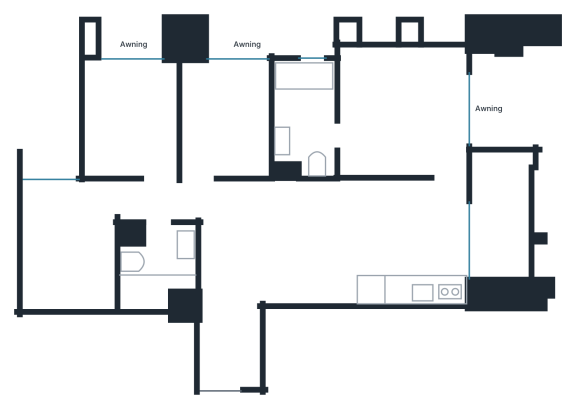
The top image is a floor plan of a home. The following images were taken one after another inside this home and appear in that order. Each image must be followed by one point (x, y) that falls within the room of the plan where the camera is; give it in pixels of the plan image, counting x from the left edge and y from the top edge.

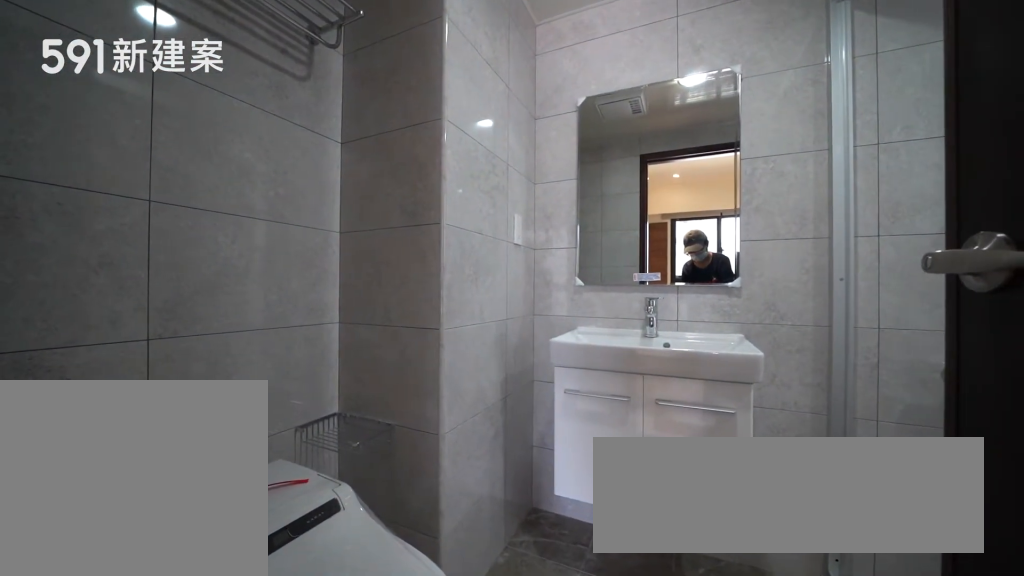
(304, 118)
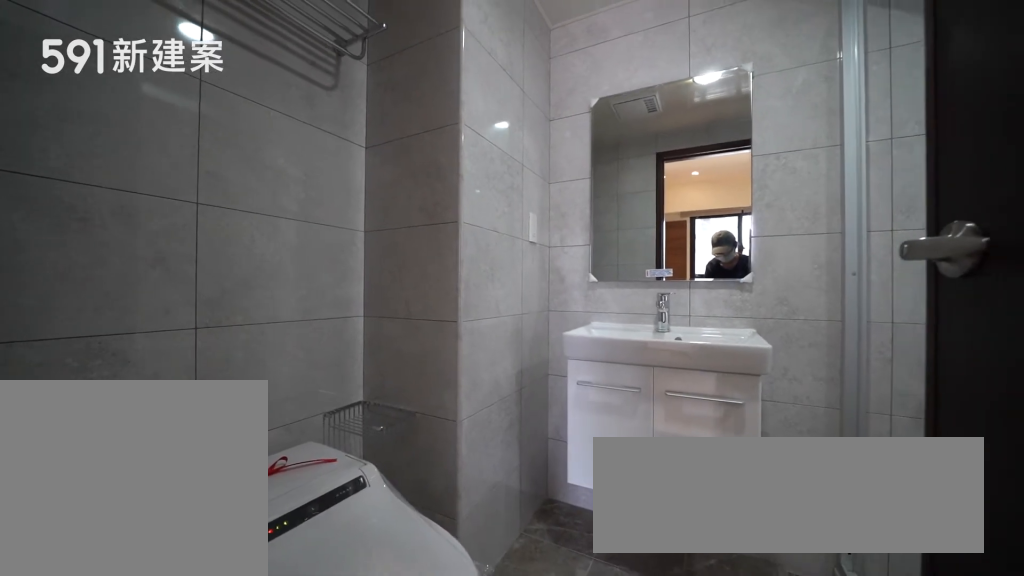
(304, 118)
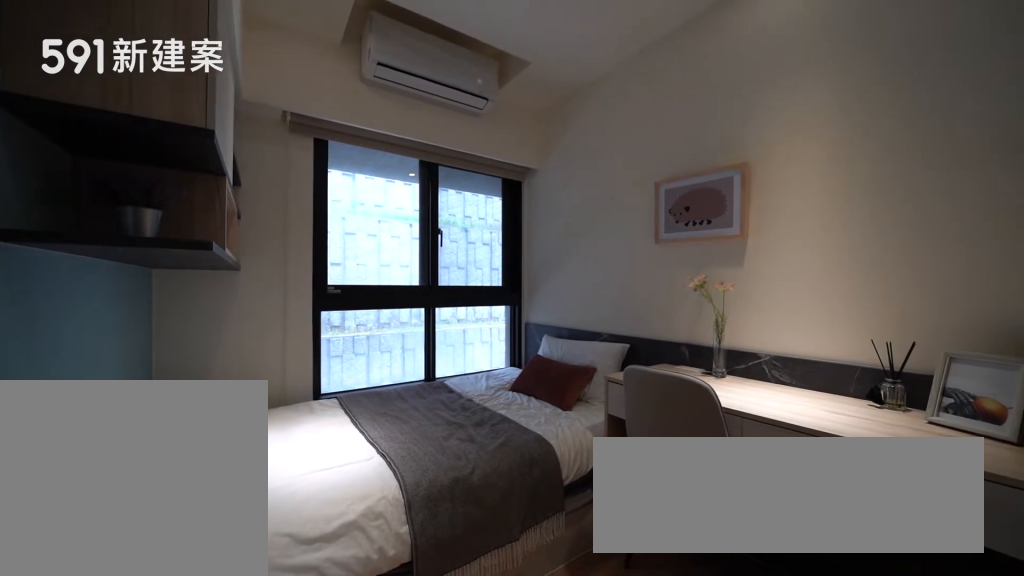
(227, 119)
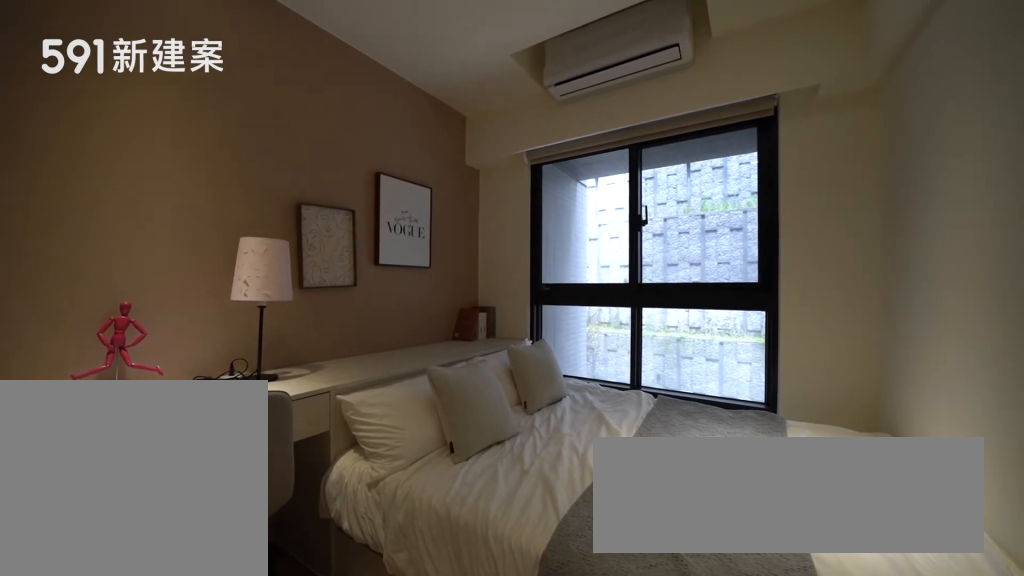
(128, 118)
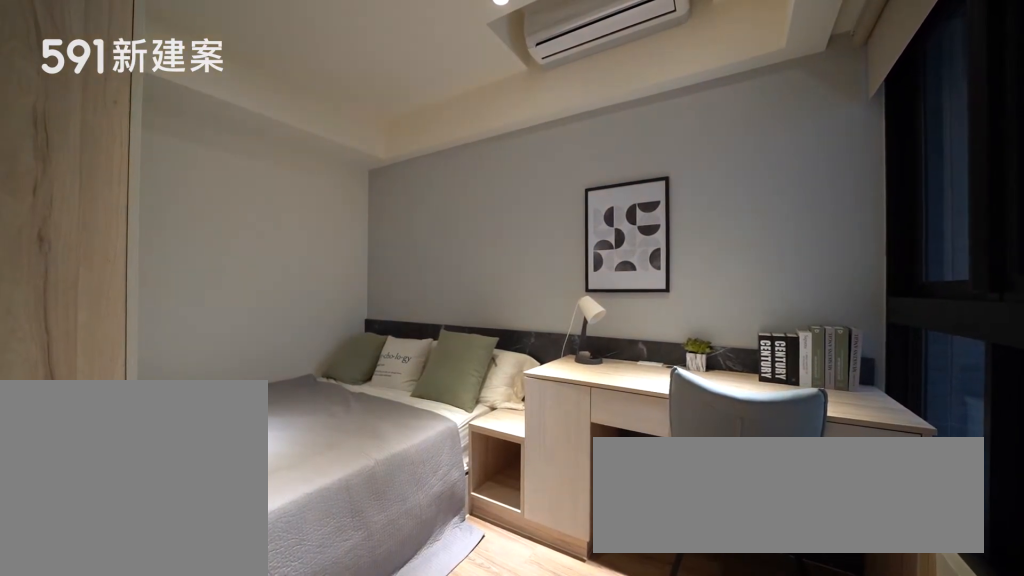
(66, 246)
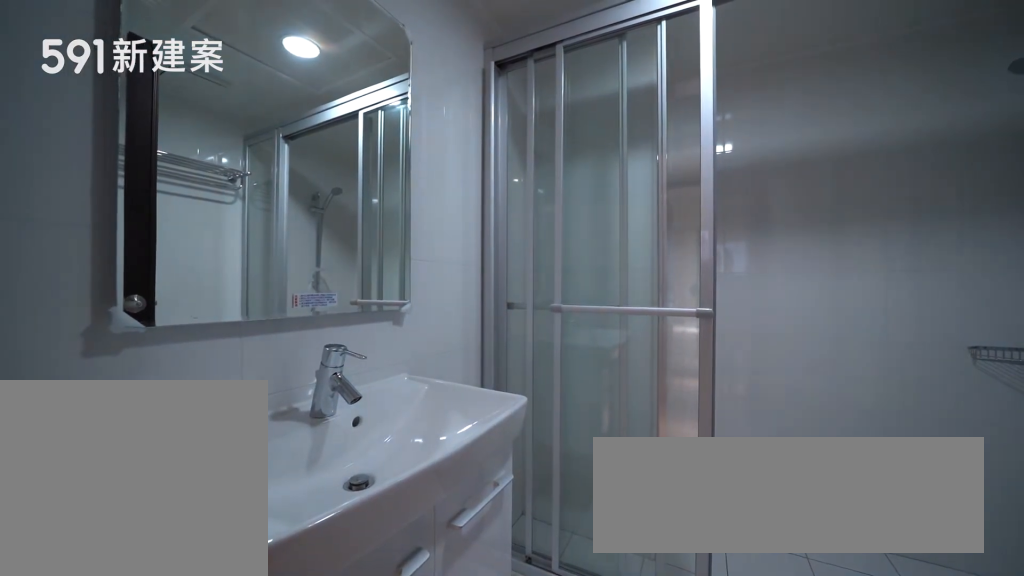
(159, 267)
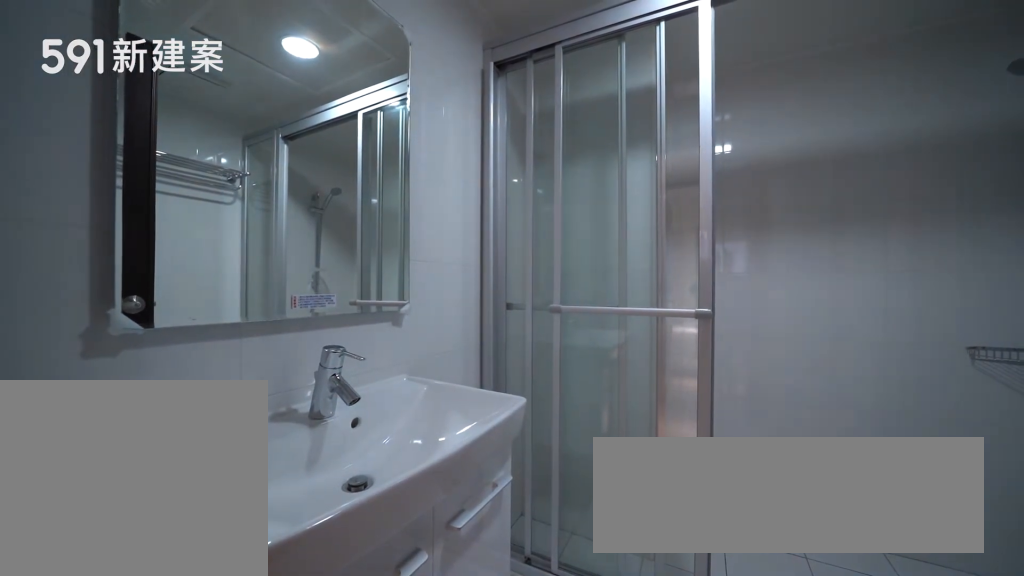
(159, 267)
